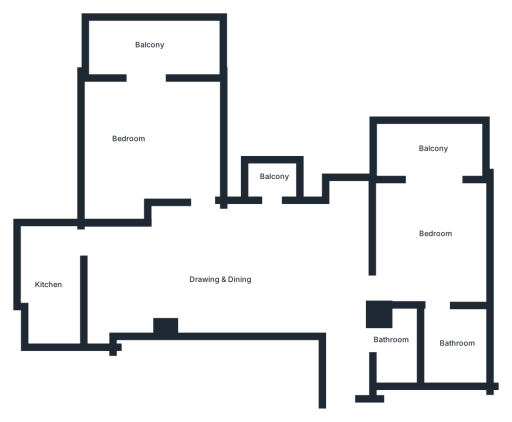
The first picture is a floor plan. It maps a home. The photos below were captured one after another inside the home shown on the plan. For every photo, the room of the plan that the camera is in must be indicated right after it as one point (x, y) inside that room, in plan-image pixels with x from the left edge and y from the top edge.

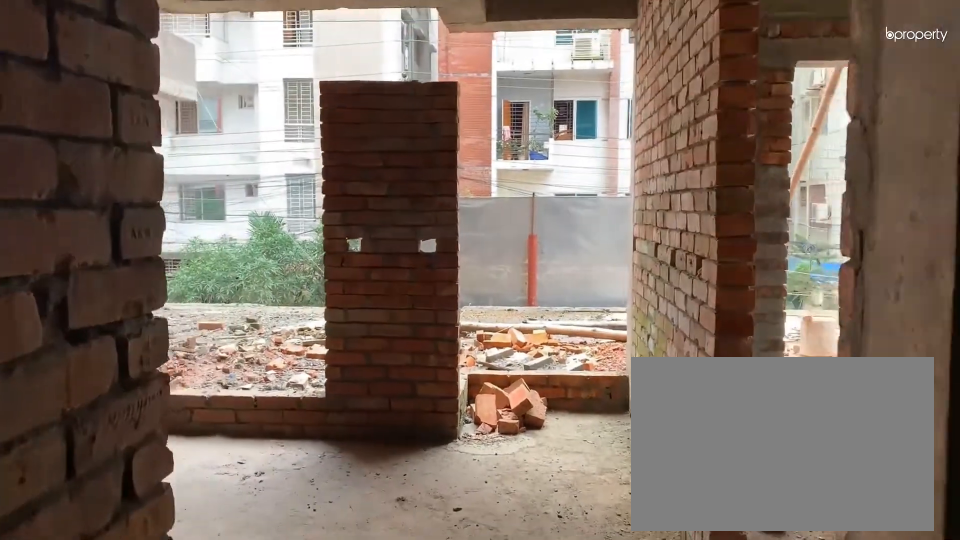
(343, 394)
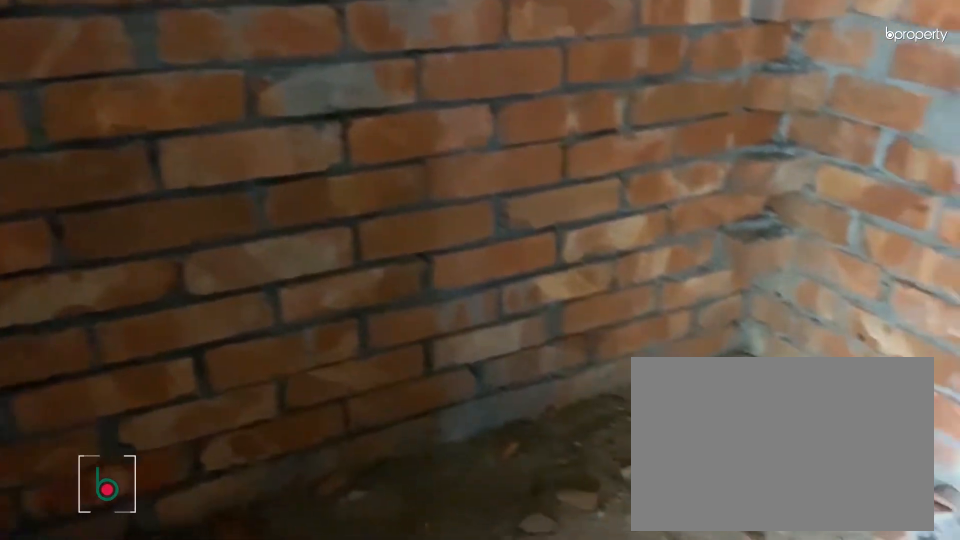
(397, 344)
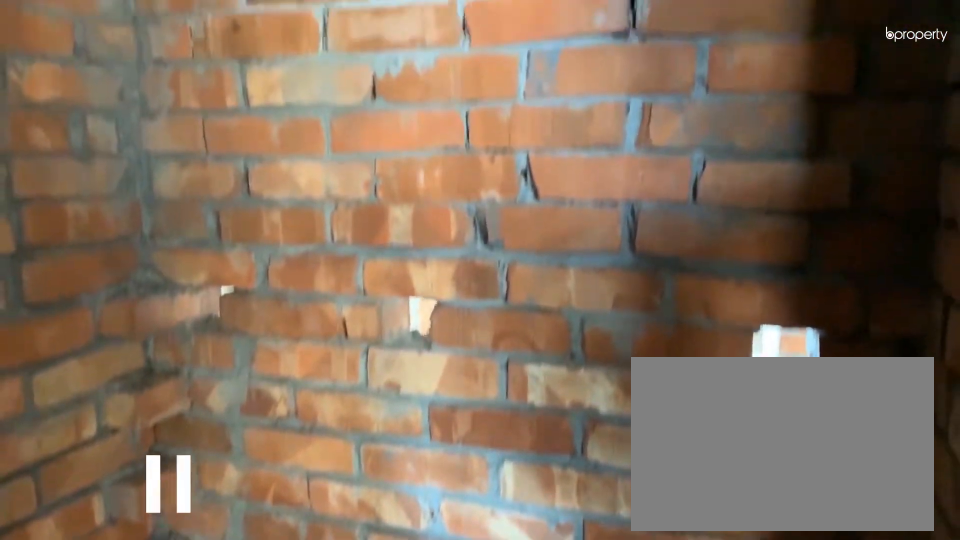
(397, 344)
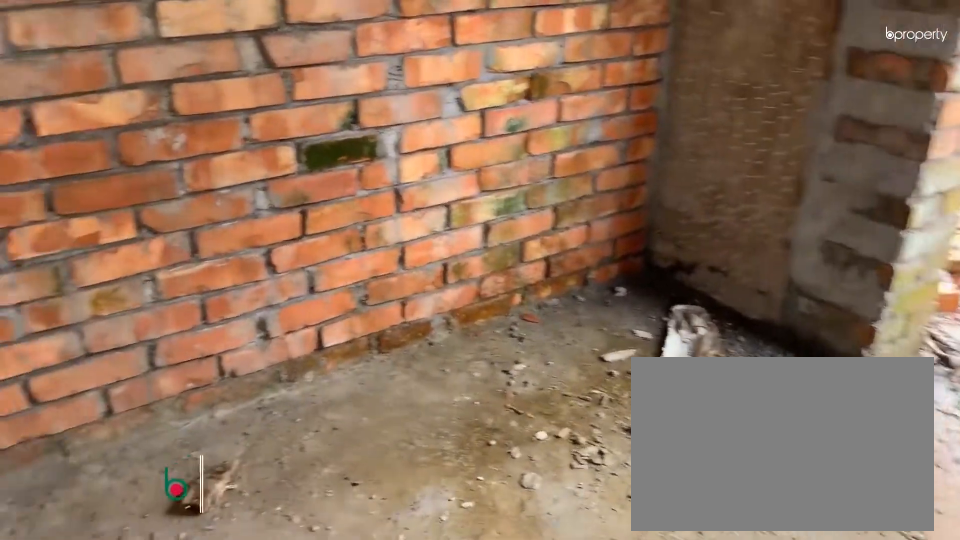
(438, 229)
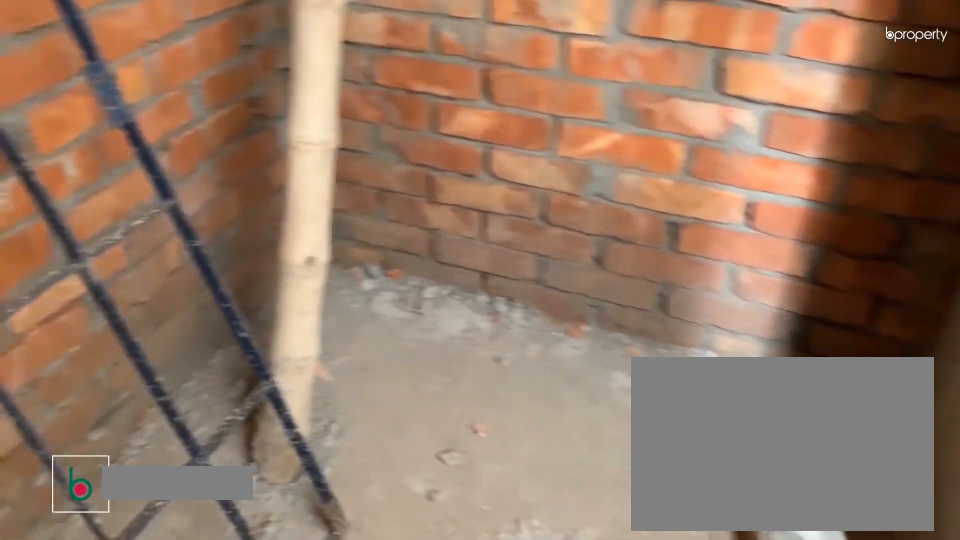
(49, 287)
